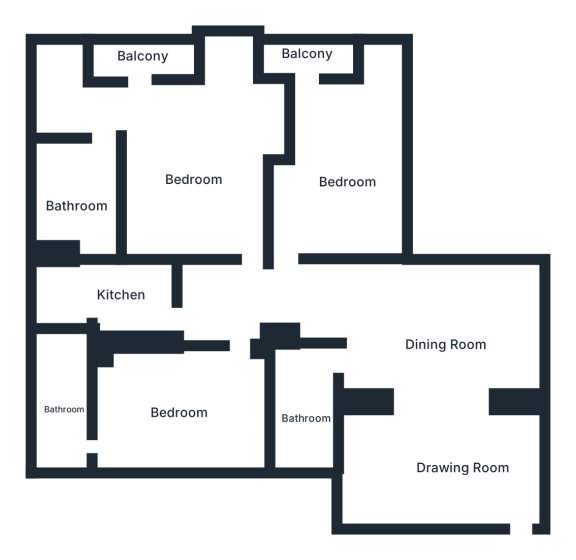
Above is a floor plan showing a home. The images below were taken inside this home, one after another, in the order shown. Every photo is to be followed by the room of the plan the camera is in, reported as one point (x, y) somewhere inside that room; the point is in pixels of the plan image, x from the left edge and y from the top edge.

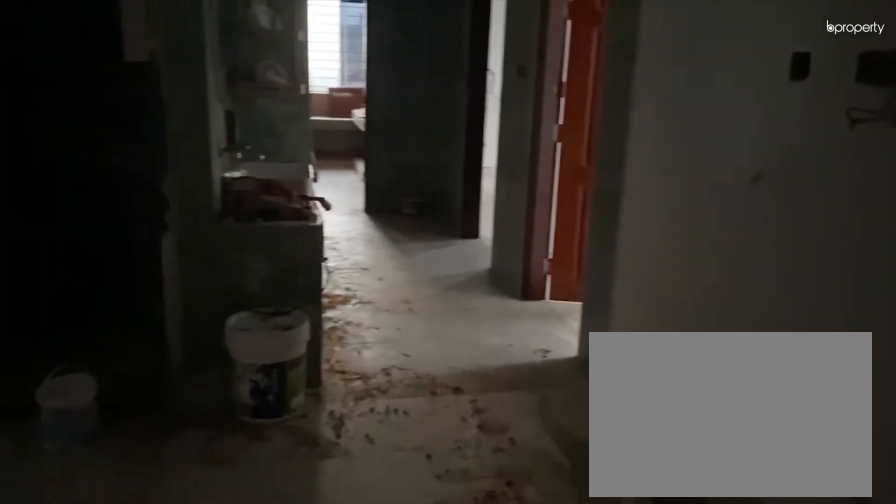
(449, 345)
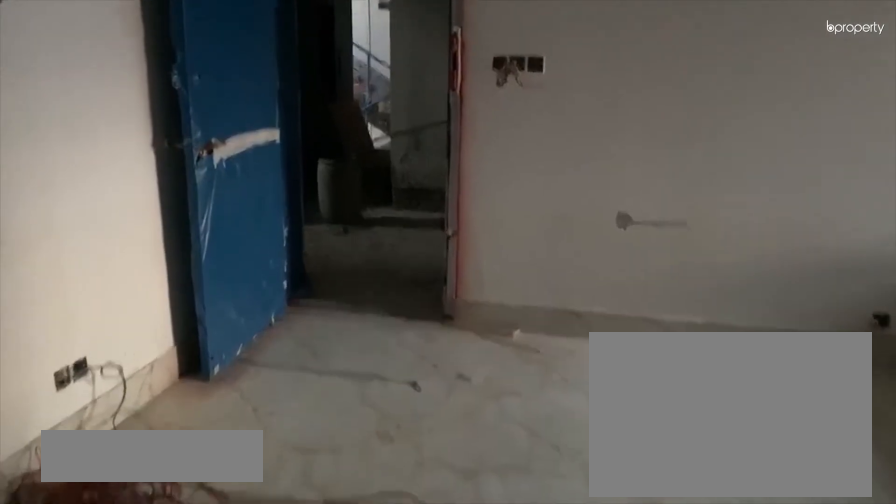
(449, 455)
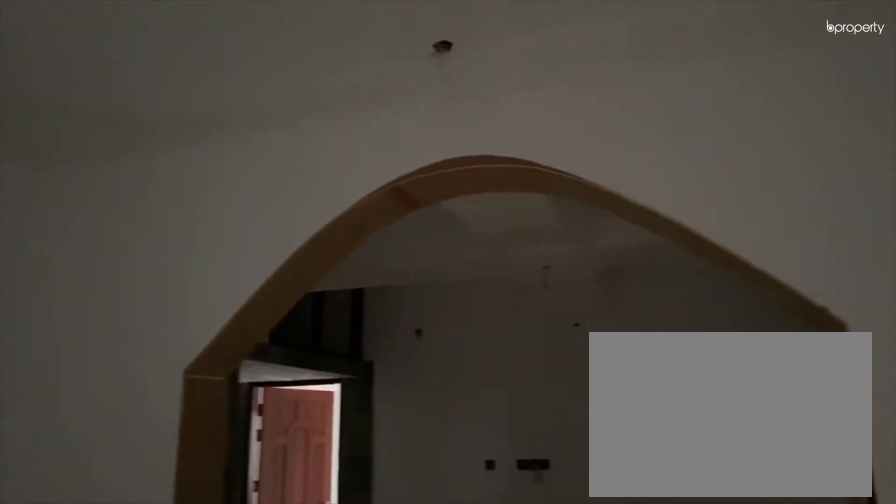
(449, 455)
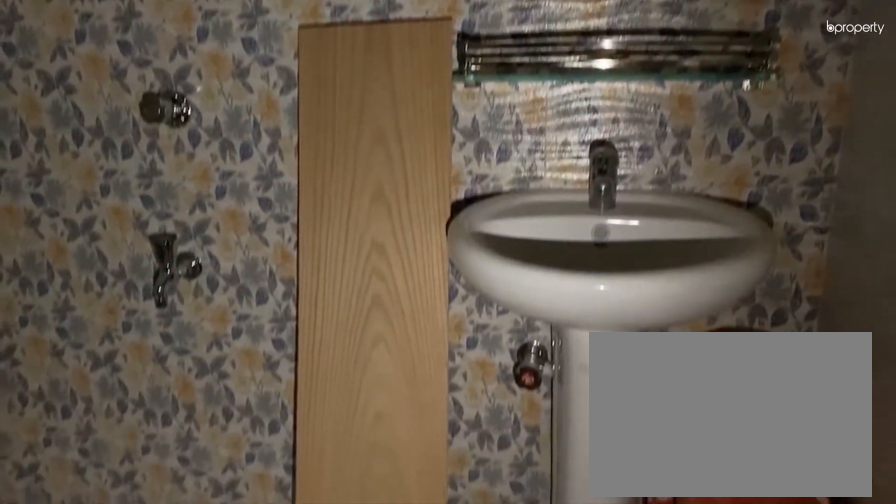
(308, 415)
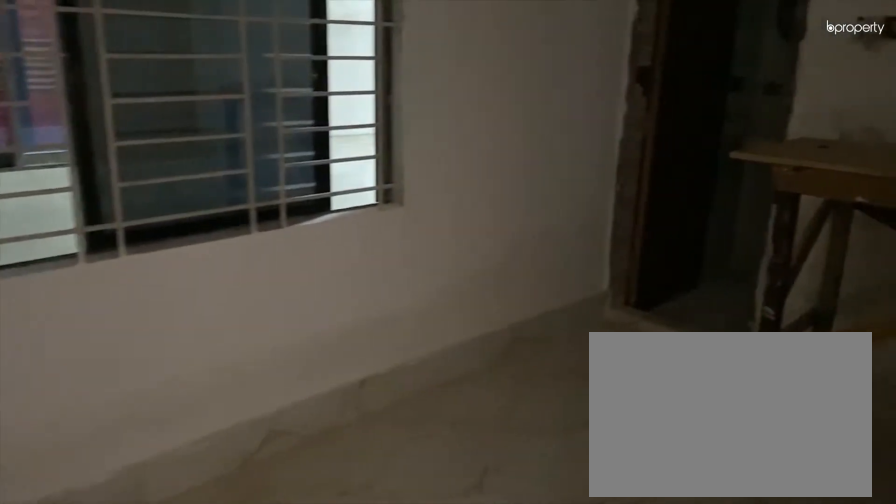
(181, 415)
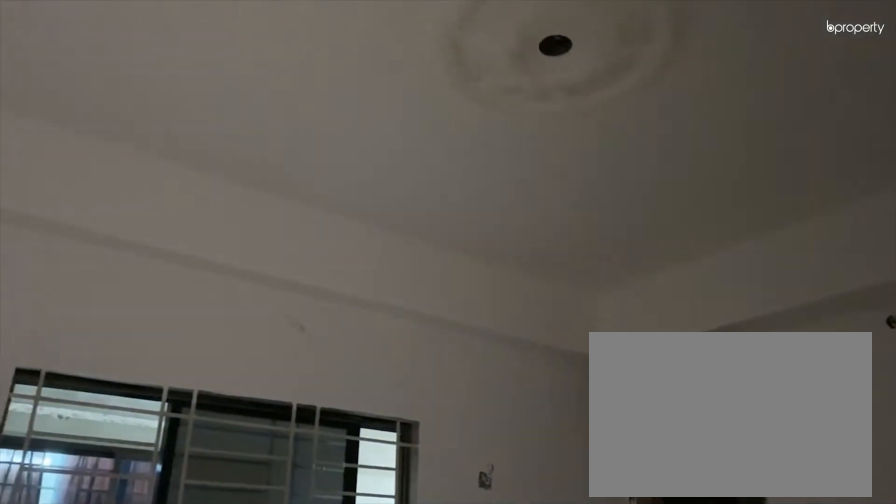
(181, 415)
